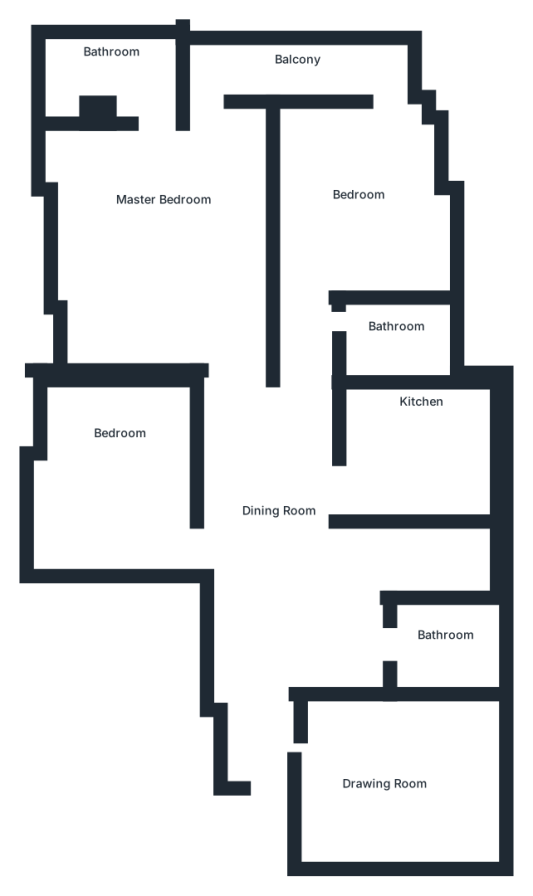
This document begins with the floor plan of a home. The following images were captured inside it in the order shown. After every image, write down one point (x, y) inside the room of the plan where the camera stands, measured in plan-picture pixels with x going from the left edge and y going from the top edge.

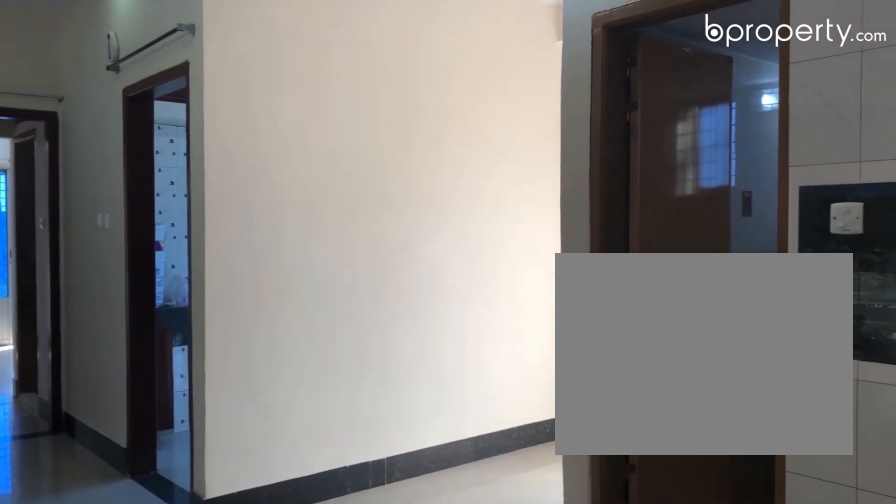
(272, 538)
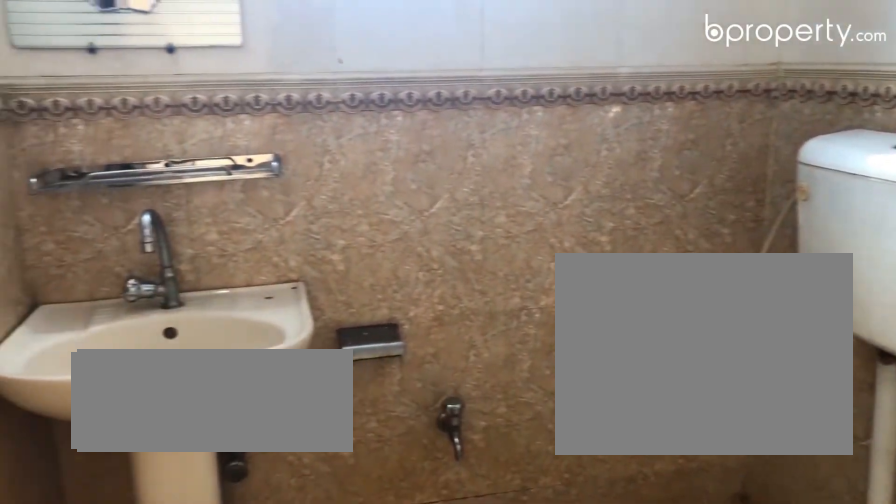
(451, 652)
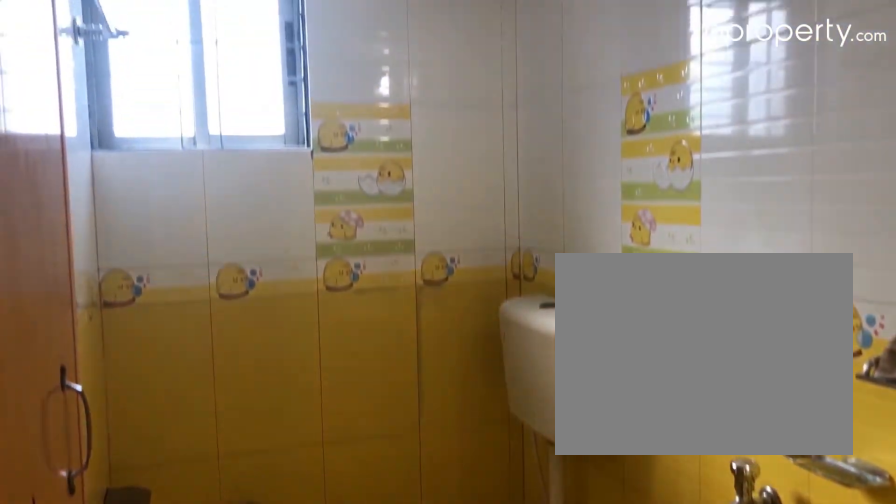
(420, 327)
